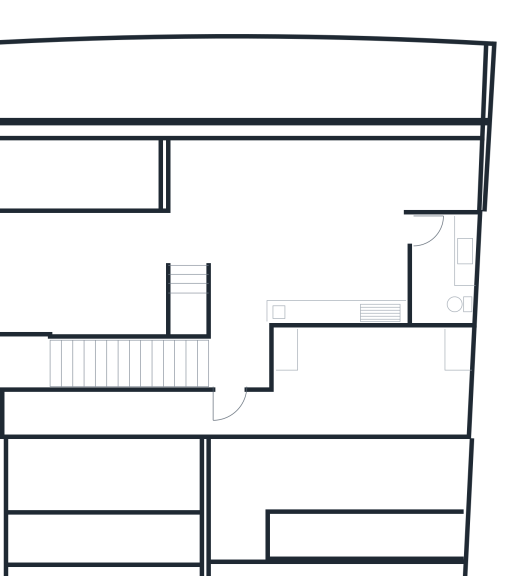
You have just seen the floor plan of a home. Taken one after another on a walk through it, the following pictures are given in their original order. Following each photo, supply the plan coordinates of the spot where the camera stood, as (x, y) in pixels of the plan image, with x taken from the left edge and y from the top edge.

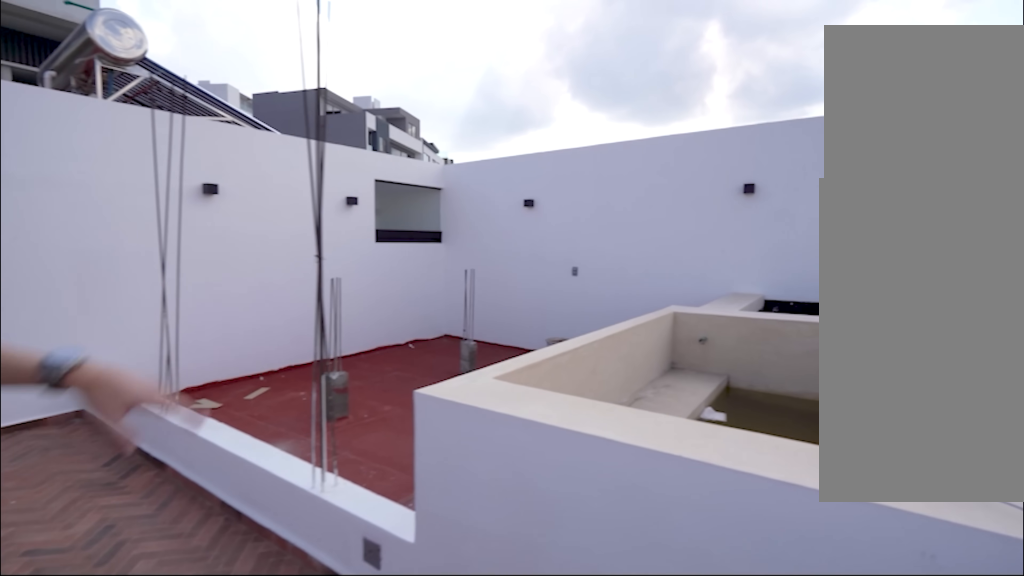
(212, 176)
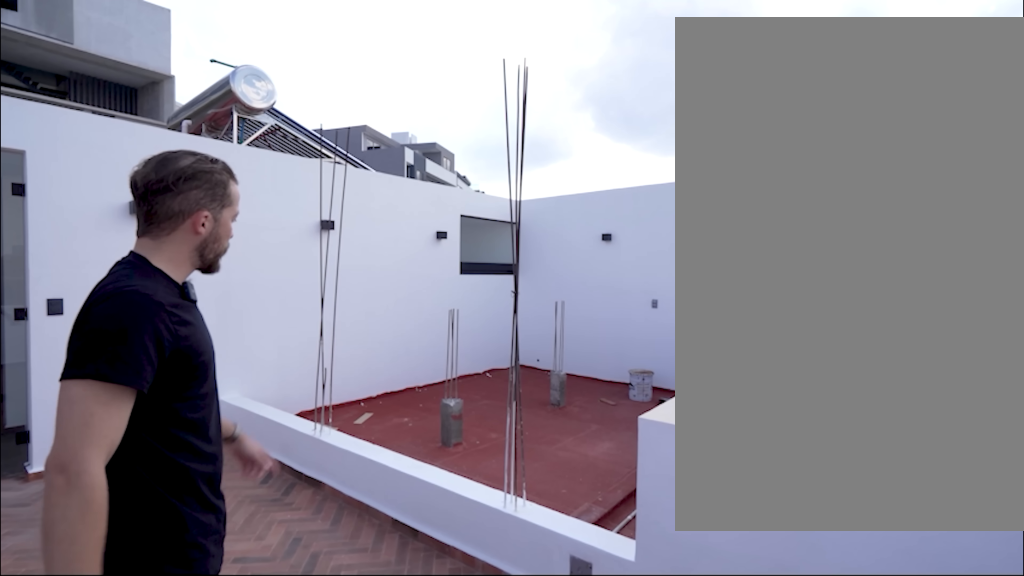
(211, 181)
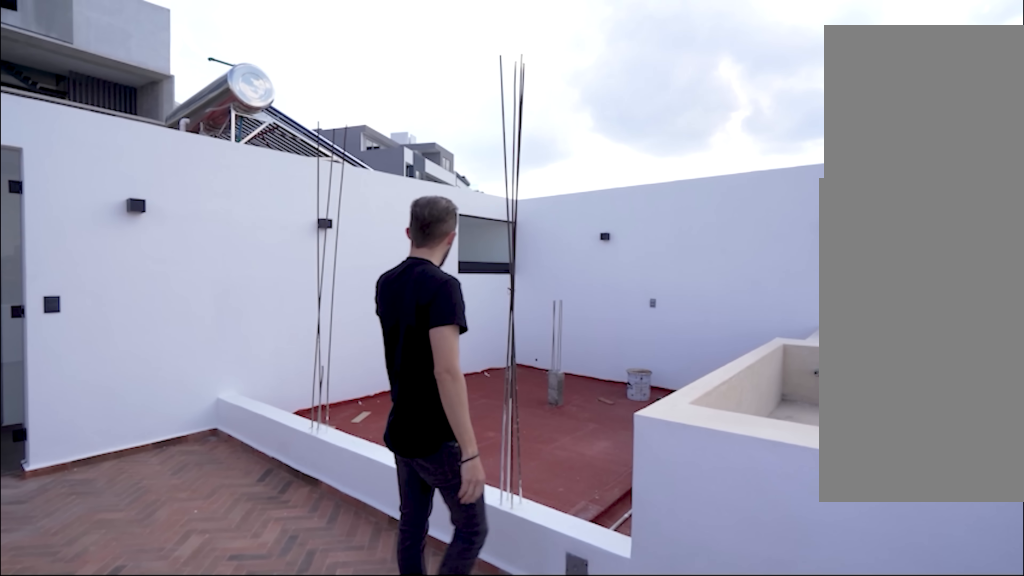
(211, 181)
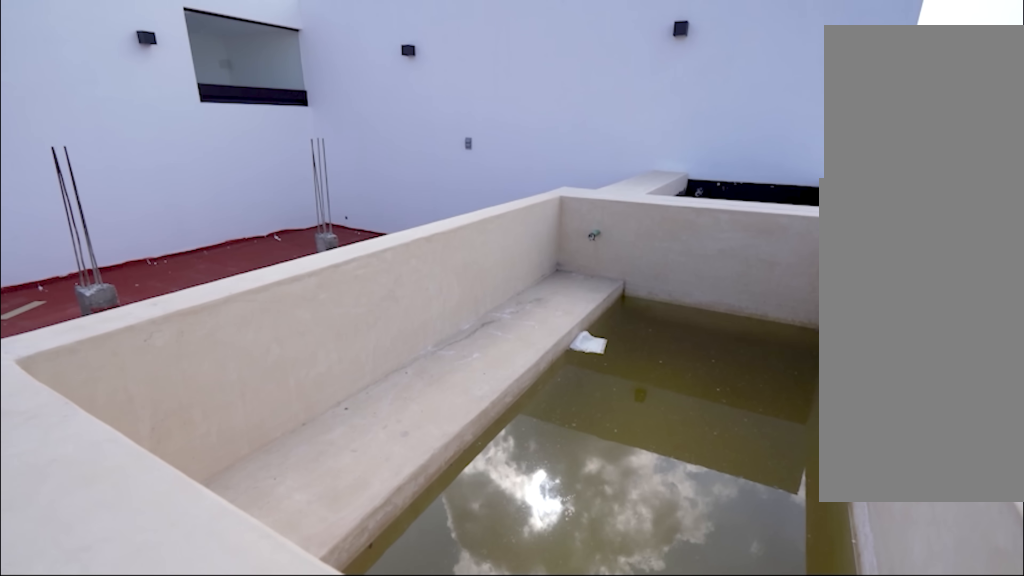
(178, 158)
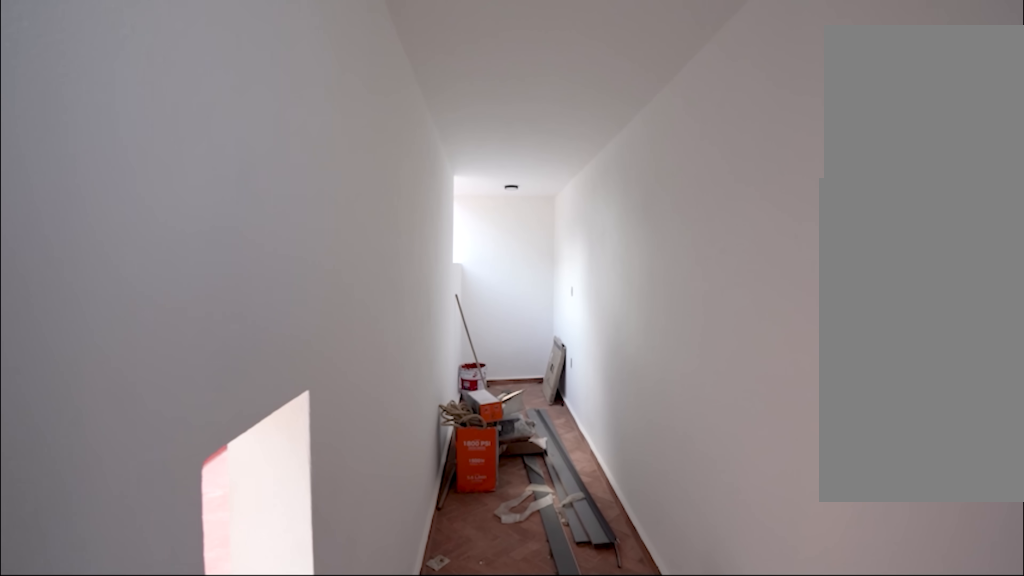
(224, 406)
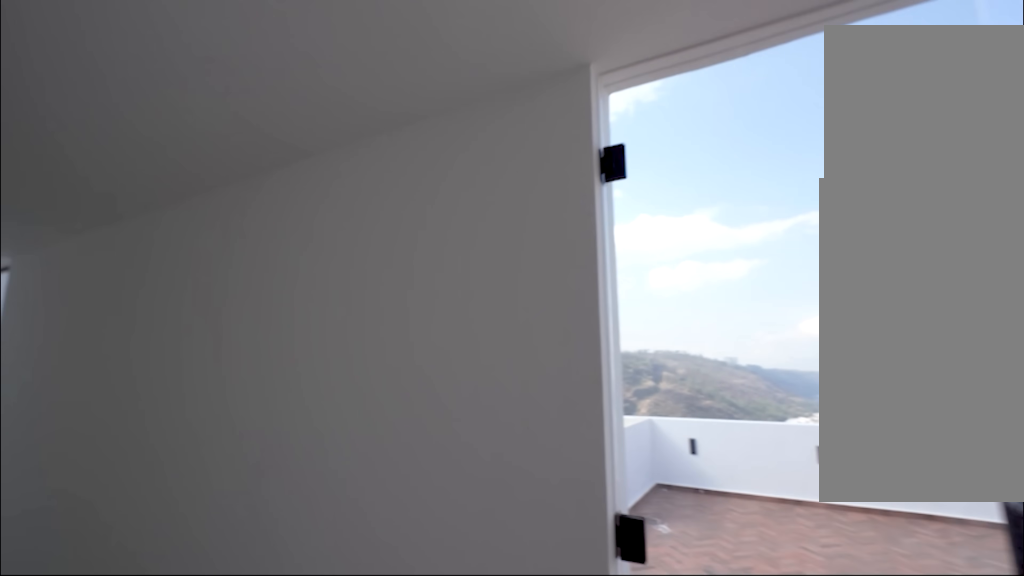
(228, 372)
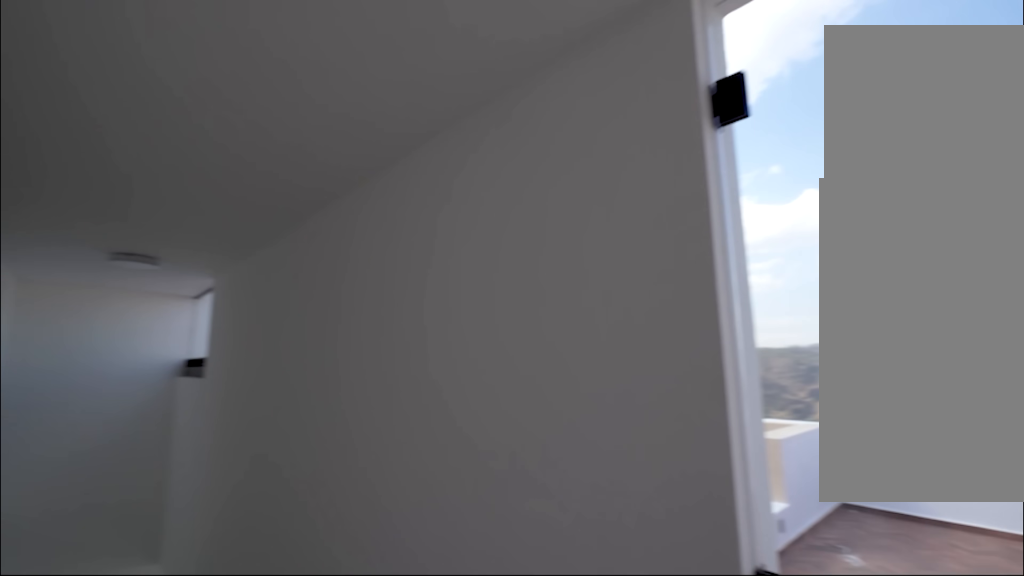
(224, 357)
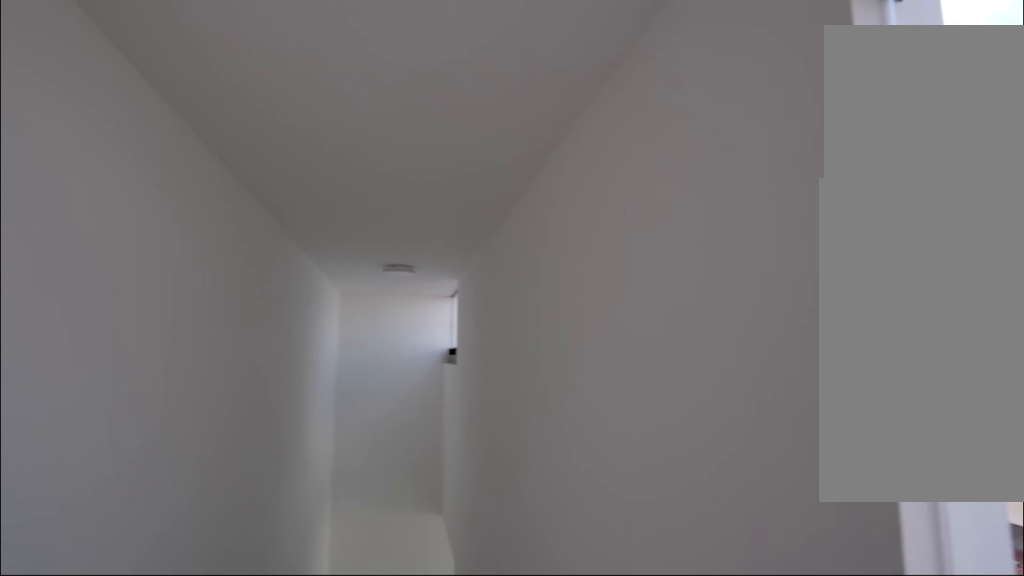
(226, 341)
